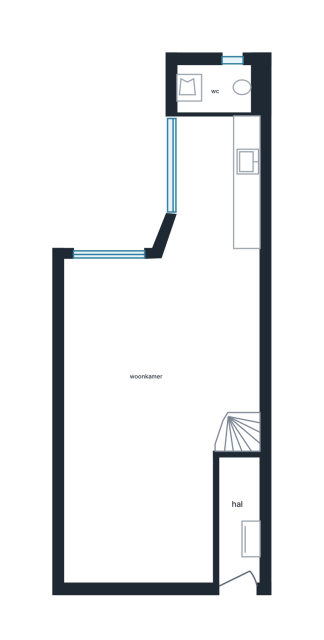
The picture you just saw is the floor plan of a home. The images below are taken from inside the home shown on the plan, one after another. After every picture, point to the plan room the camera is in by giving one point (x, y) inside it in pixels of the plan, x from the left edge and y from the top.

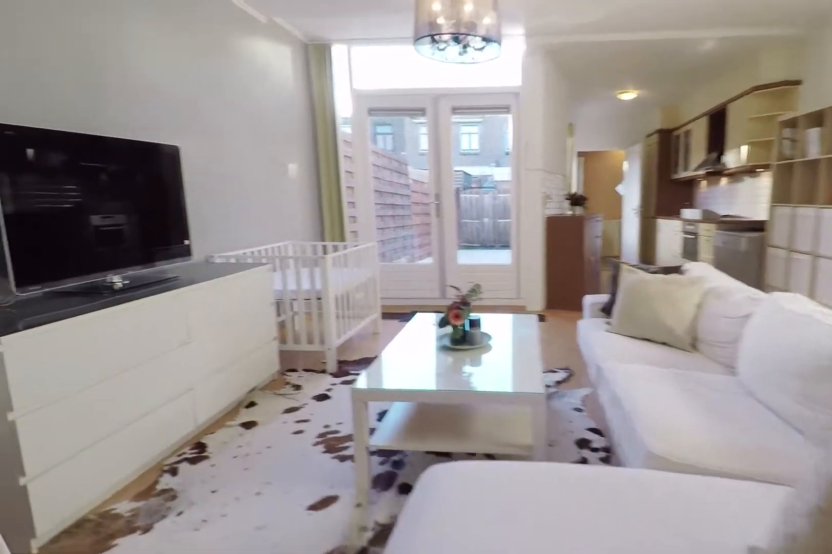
(116, 325)
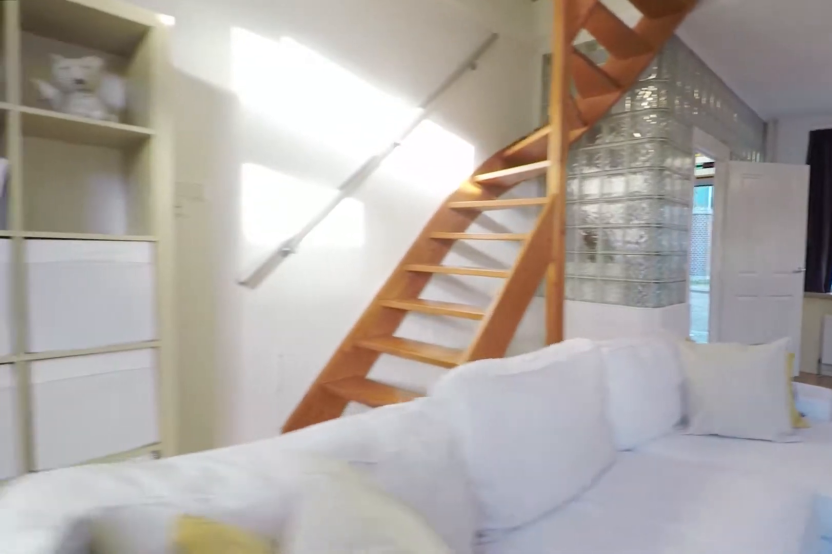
(118, 320)
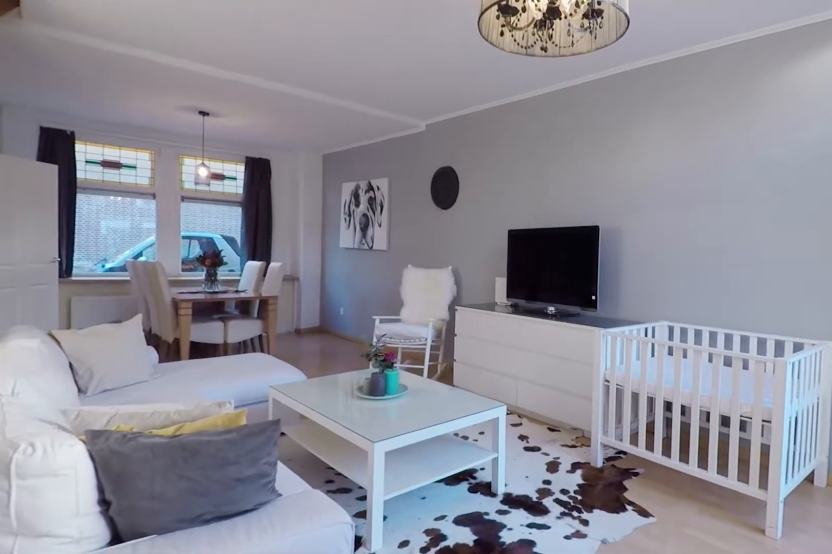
(250, 330)
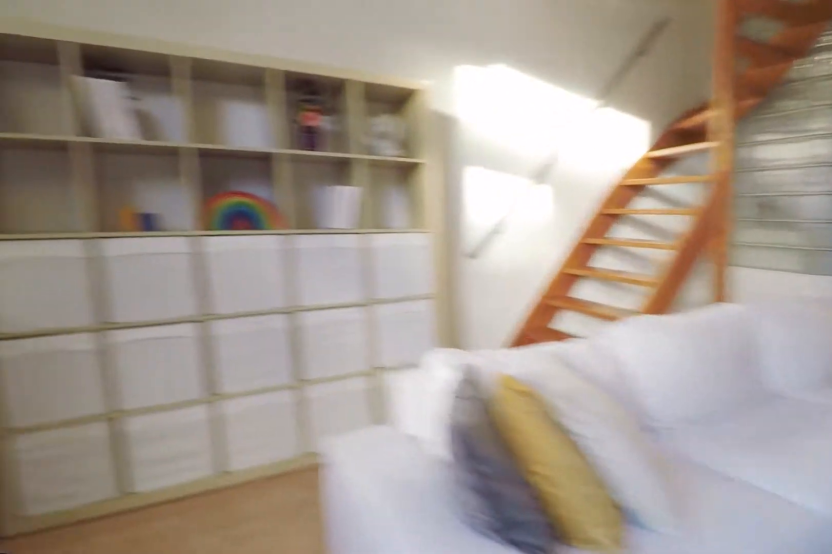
(119, 322)
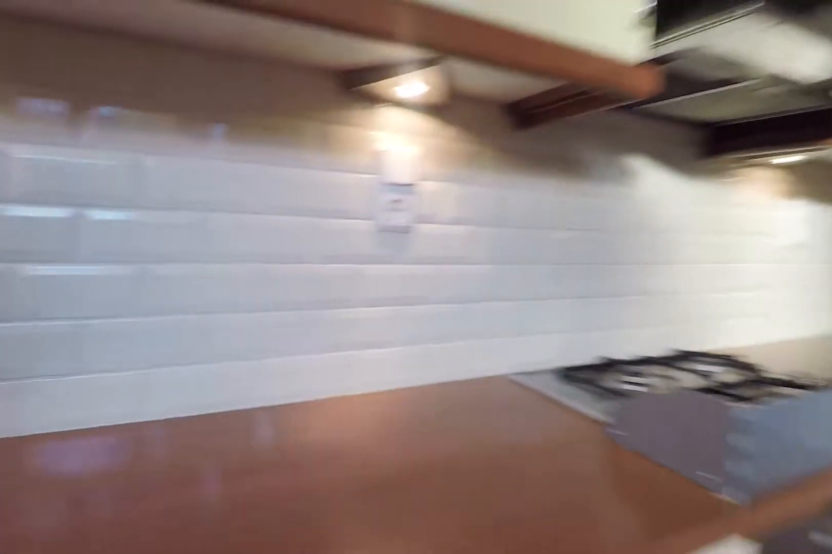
(246, 183)
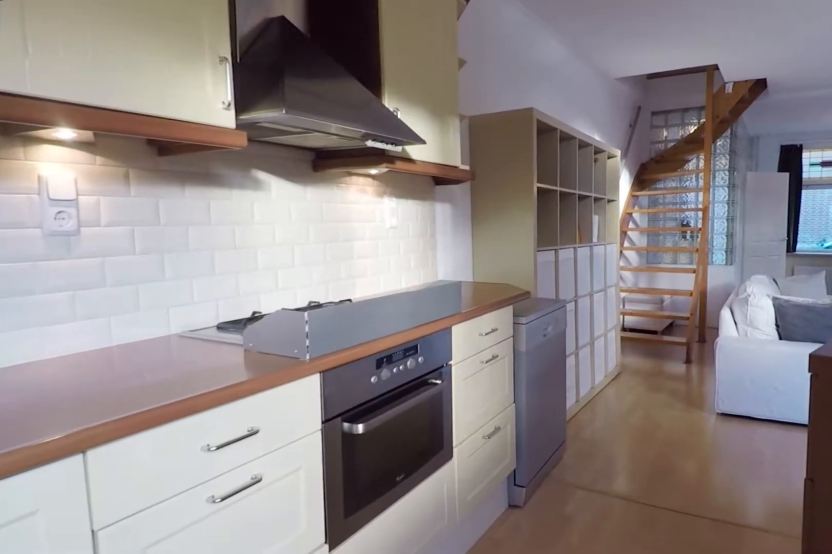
(246, 183)
